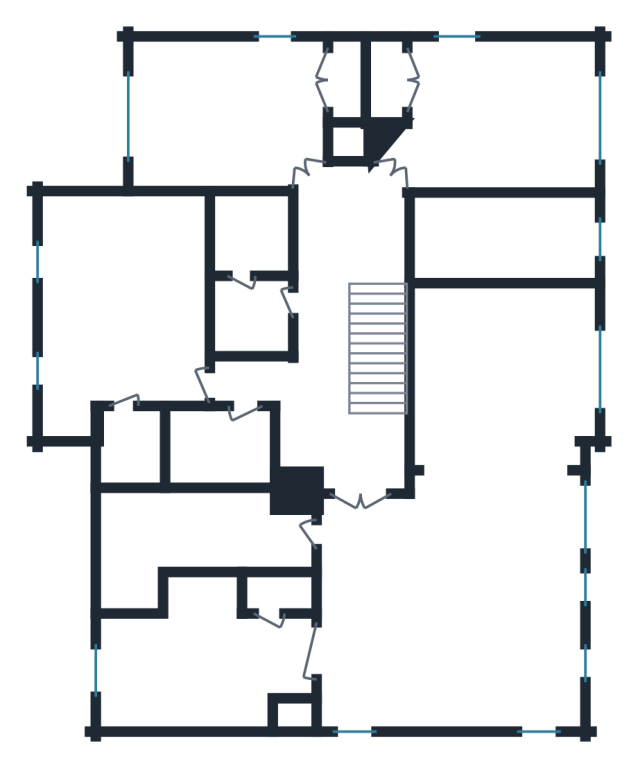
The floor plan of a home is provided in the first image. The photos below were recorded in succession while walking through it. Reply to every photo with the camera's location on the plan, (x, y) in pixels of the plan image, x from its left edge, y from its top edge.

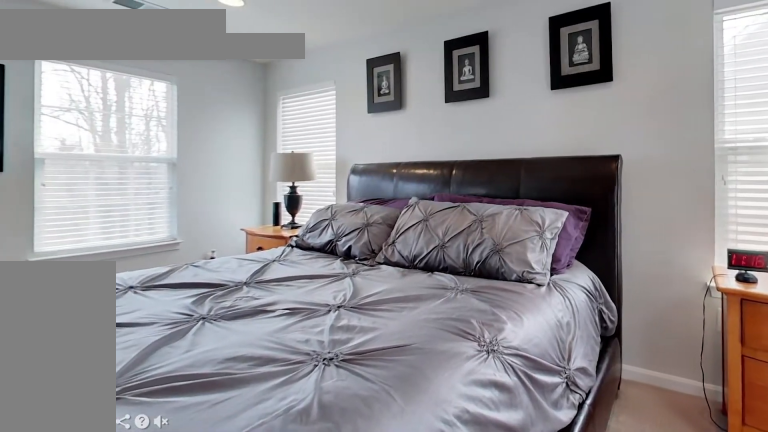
(407, 649)
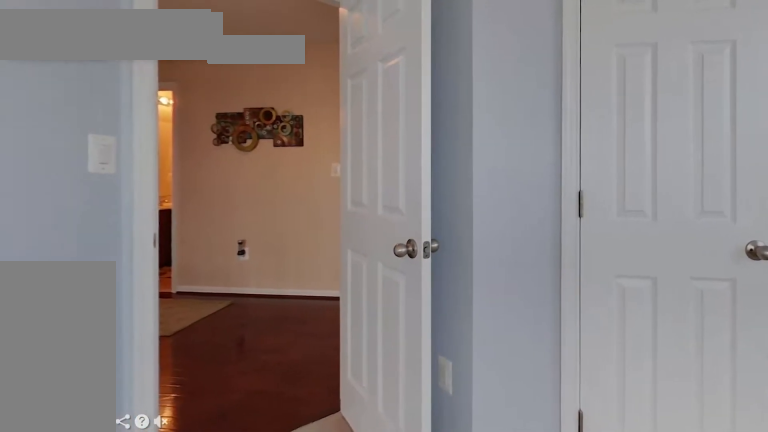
(419, 132)
